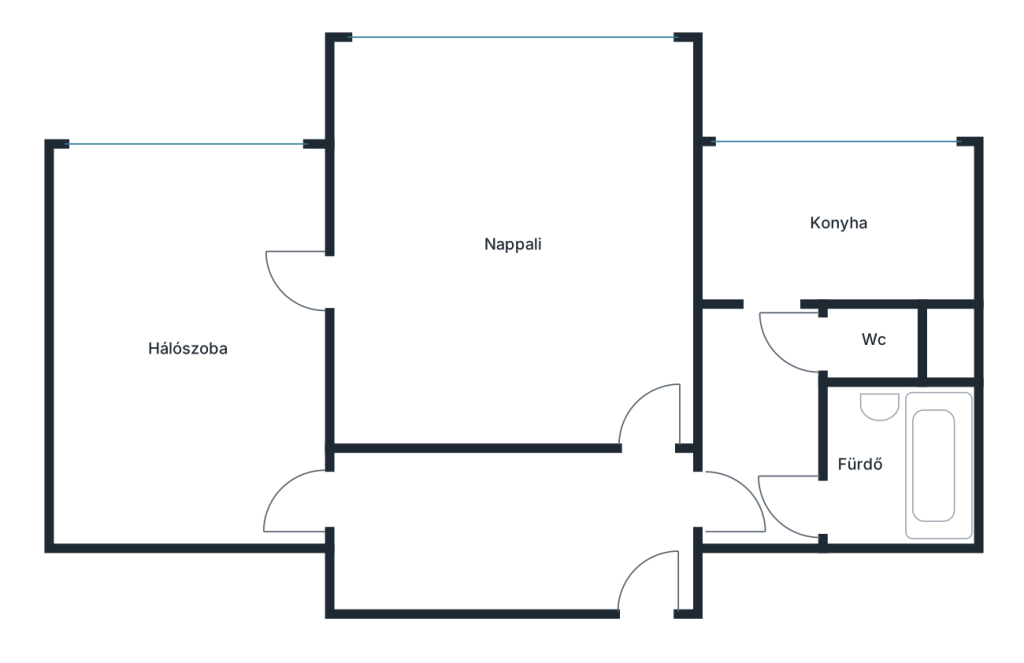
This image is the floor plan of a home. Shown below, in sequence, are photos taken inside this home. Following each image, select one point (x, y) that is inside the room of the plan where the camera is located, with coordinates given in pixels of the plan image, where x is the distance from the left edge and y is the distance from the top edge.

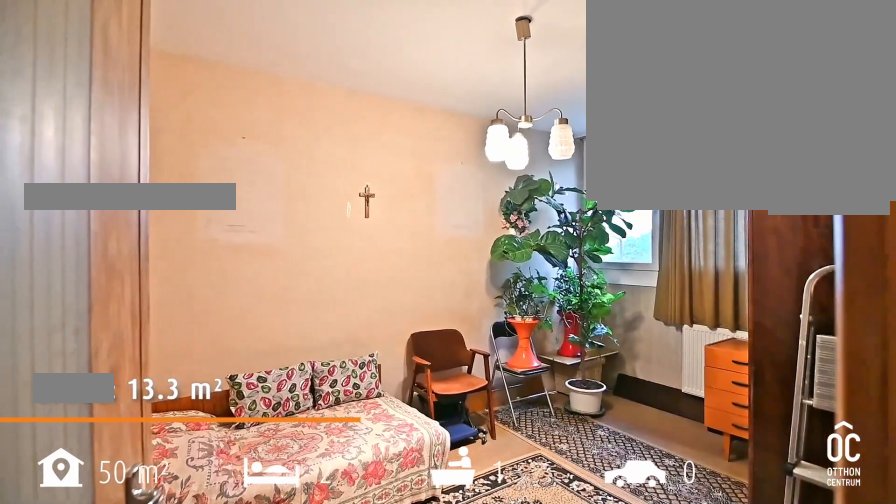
(190, 354)
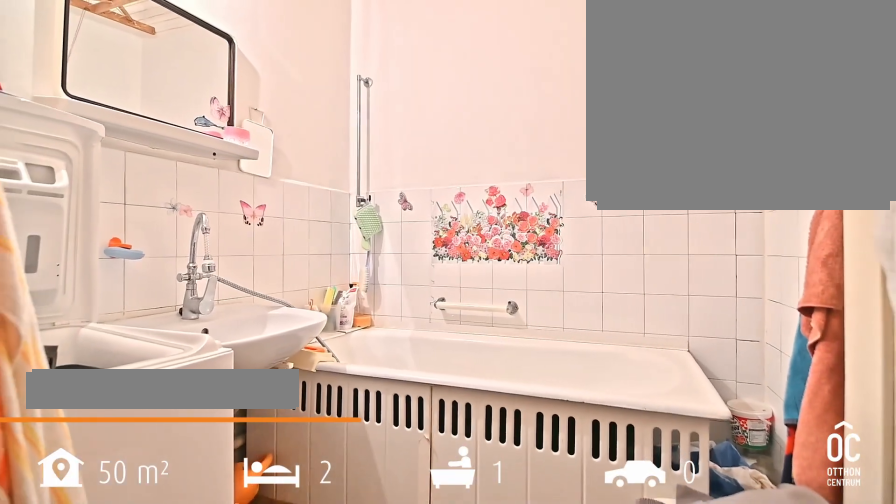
(894, 469)
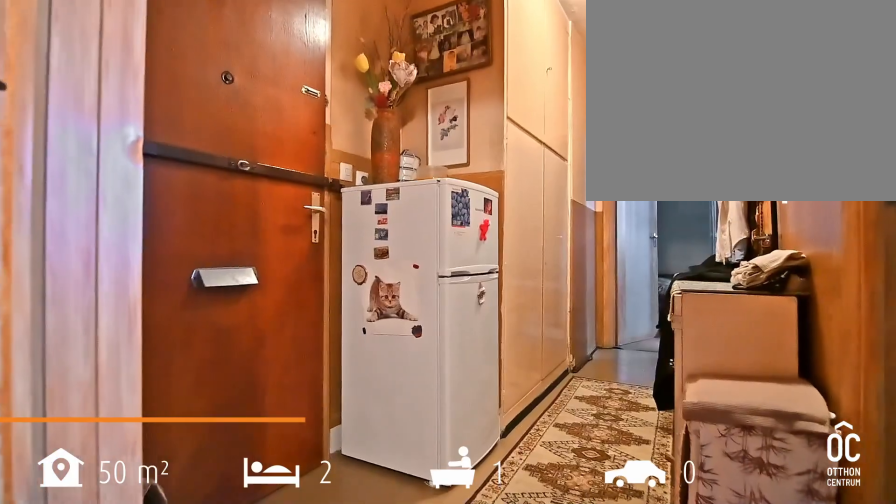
(526, 524)
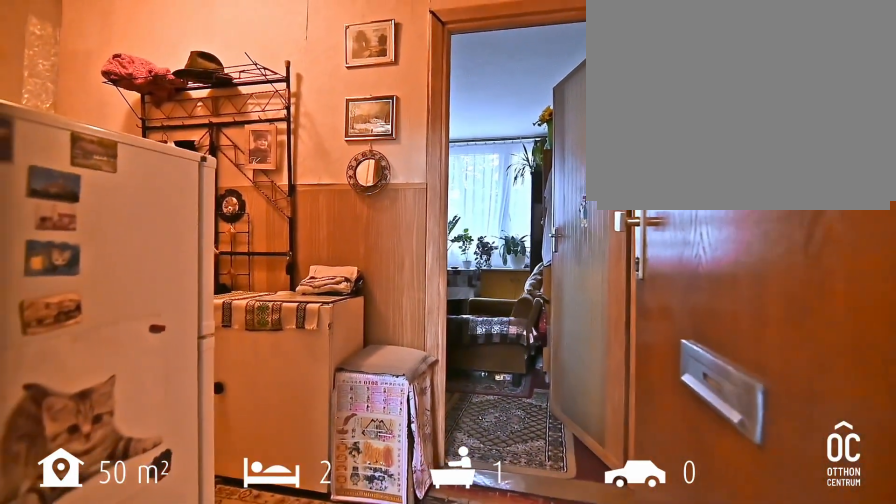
(526, 524)
